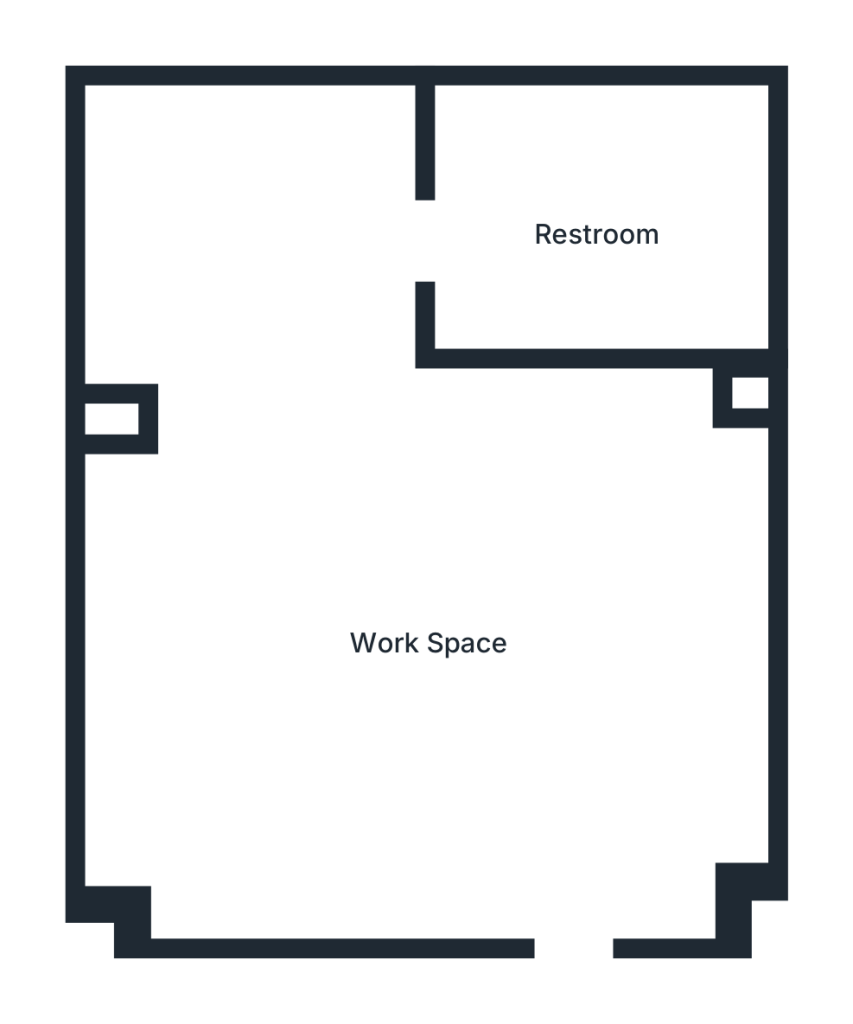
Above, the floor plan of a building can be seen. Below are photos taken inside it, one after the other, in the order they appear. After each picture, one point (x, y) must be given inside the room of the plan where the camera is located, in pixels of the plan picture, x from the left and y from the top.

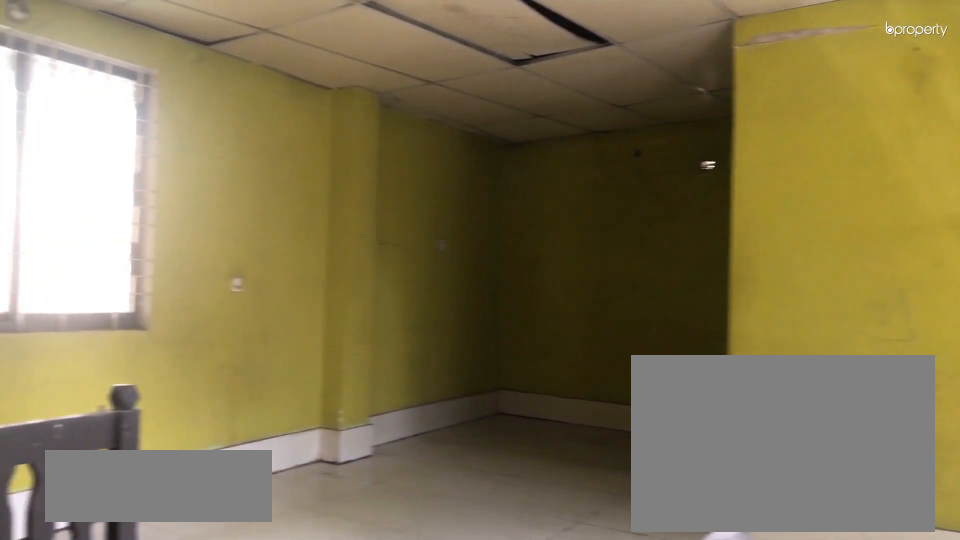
(419, 625)
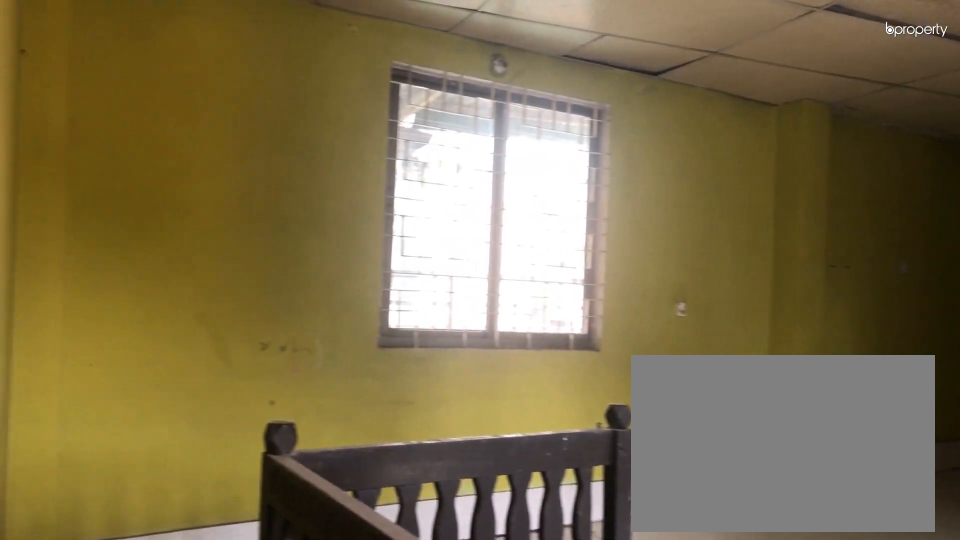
(419, 625)
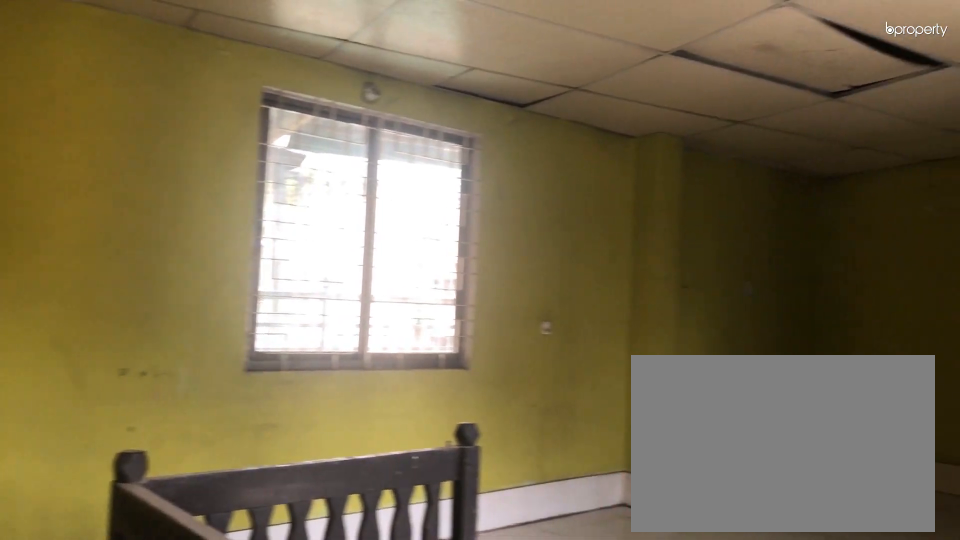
(419, 625)
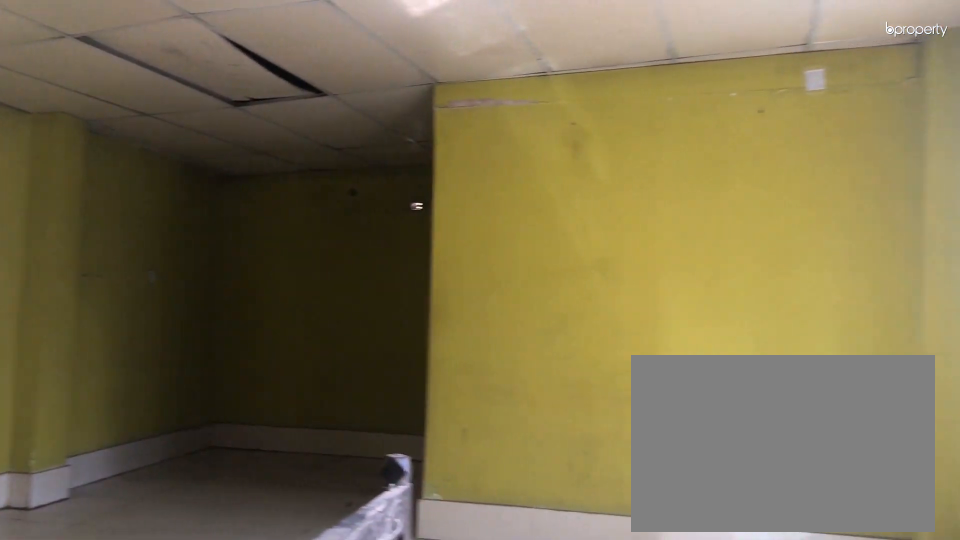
(419, 625)
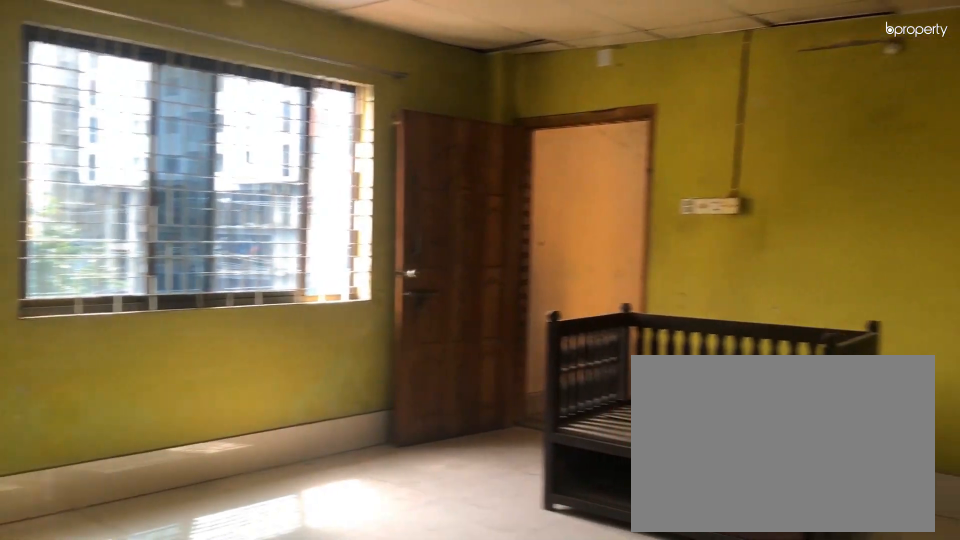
(419, 625)
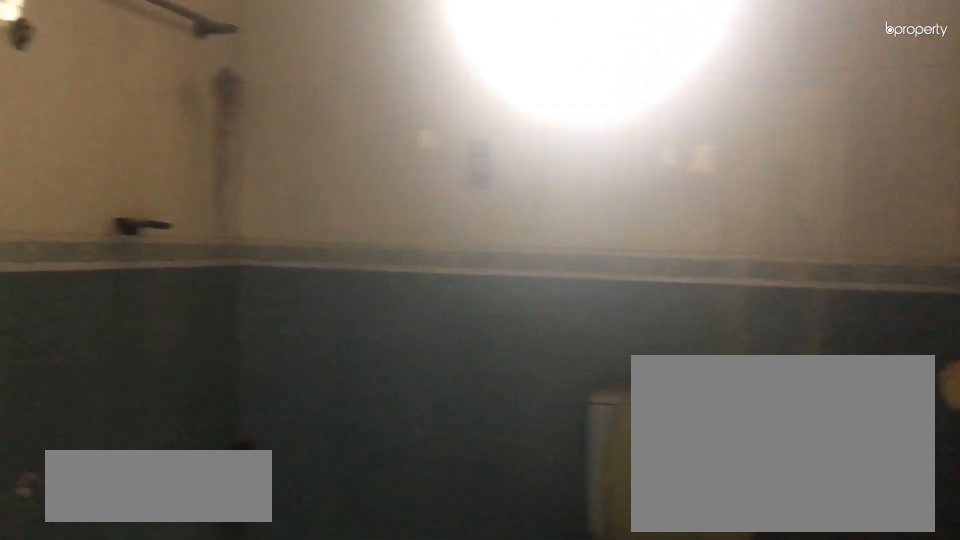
(613, 237)
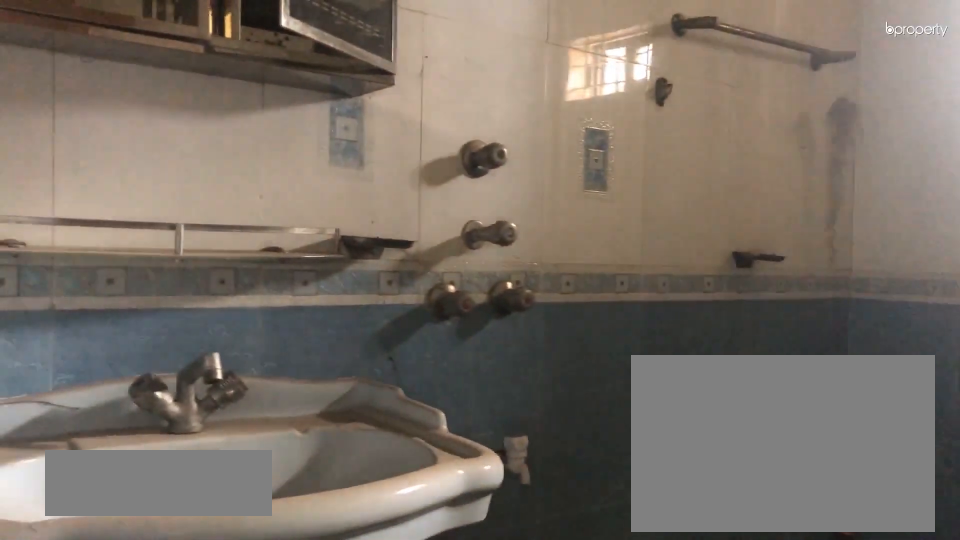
(613, 237)
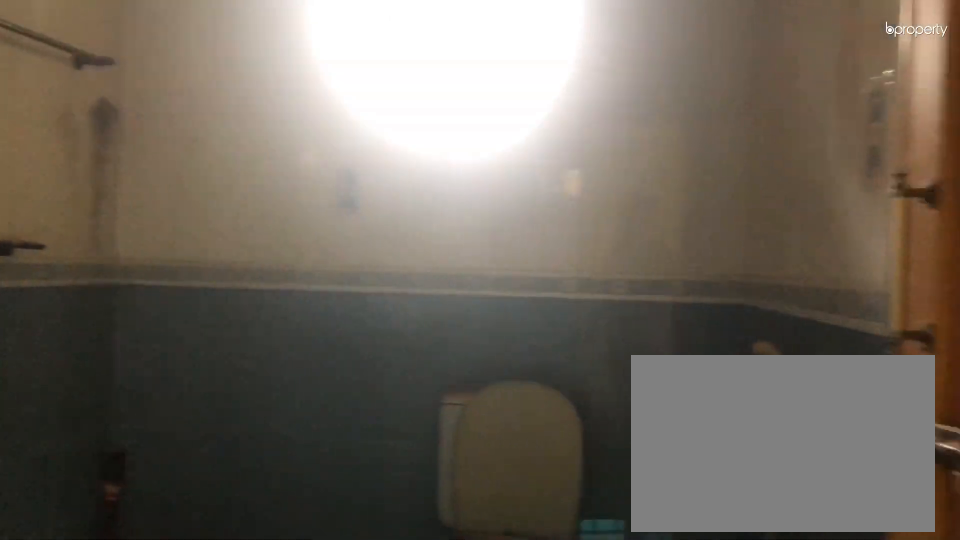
(613, 237)
